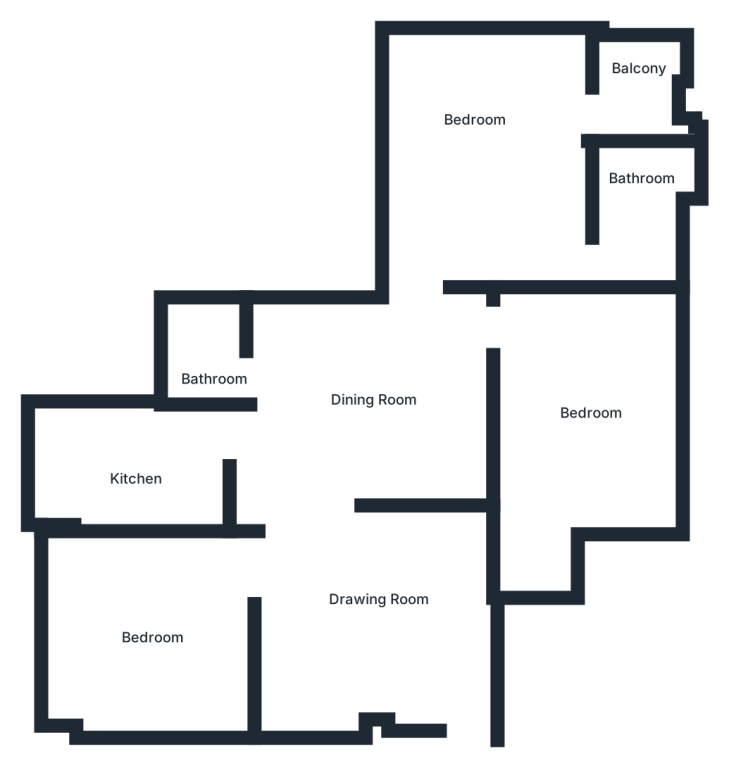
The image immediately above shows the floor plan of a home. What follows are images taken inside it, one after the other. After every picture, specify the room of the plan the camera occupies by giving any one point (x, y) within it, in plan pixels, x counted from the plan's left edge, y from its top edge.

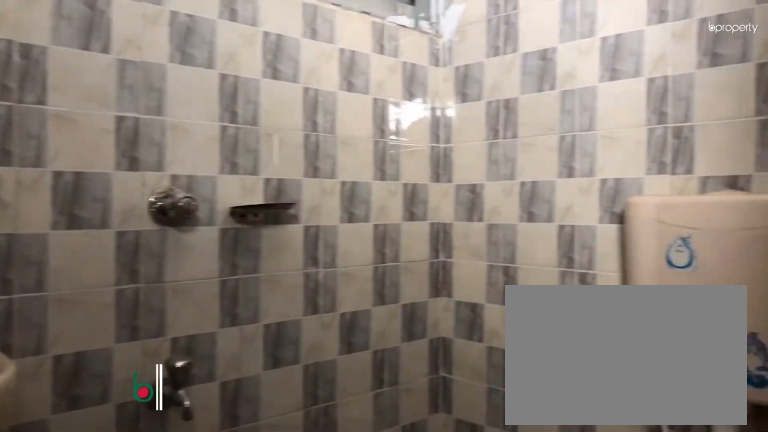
(204, 347)
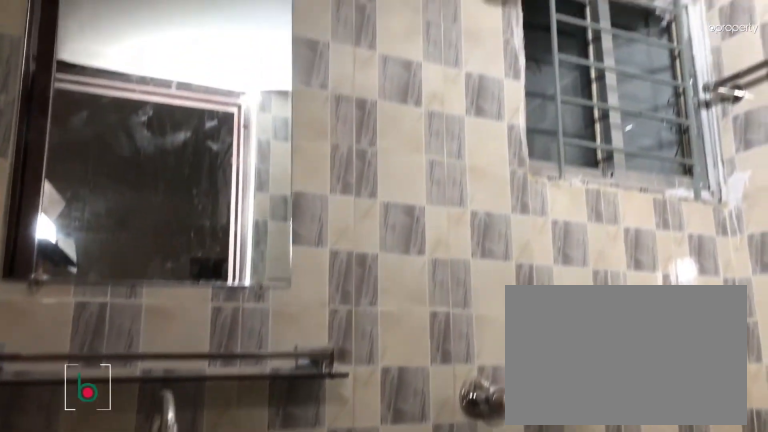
(203, 352)
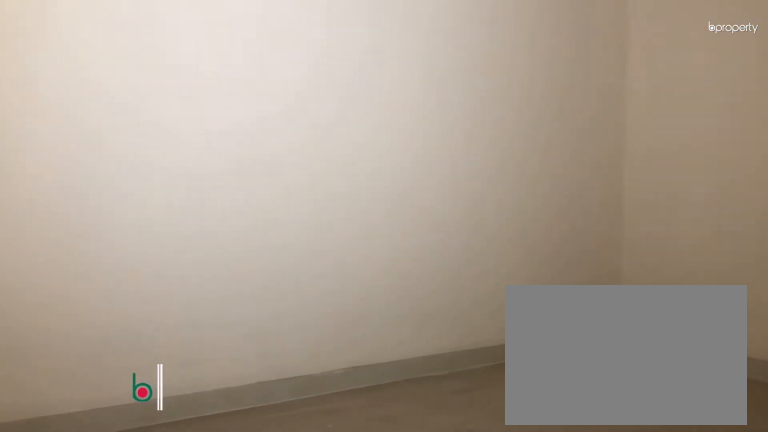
(584, 409)
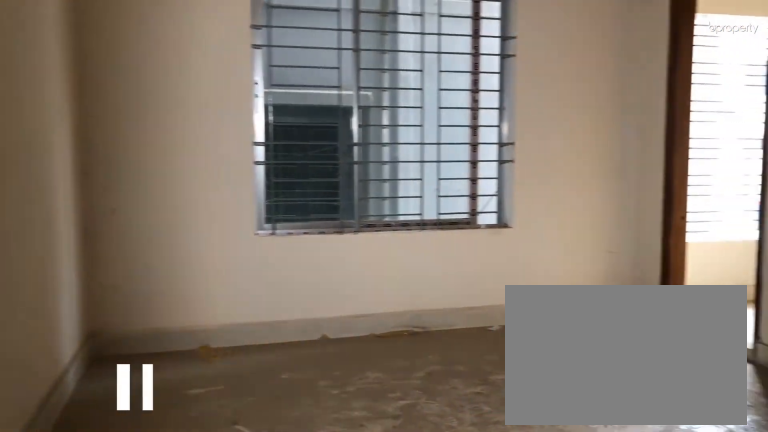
(562, 118)
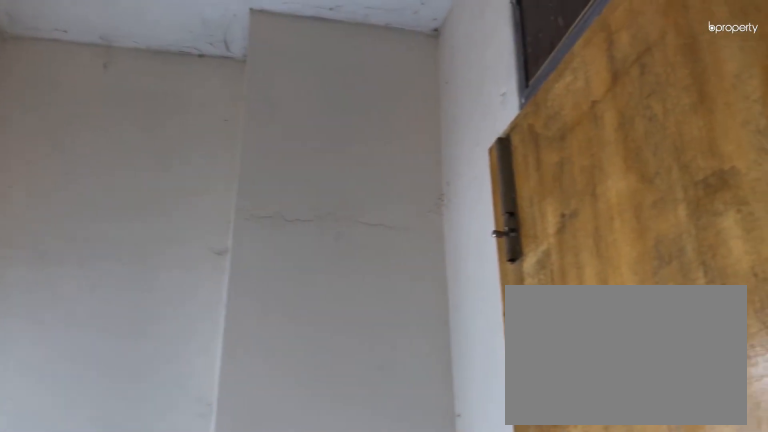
(626, 98)
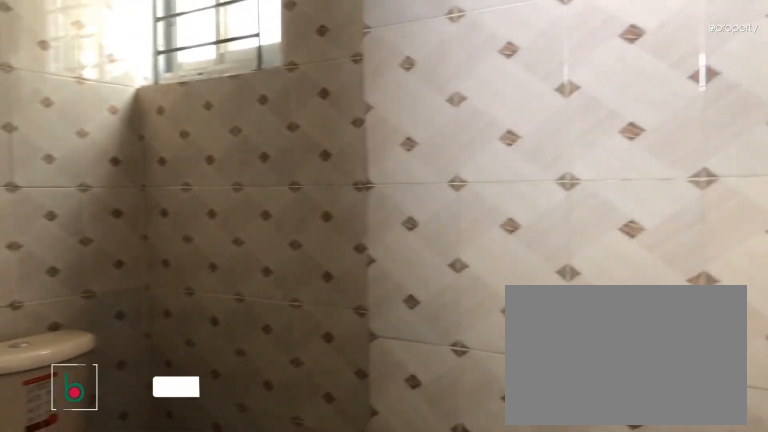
(635, 186)
